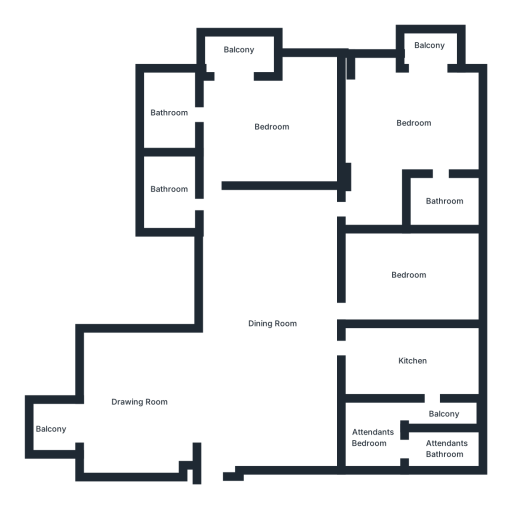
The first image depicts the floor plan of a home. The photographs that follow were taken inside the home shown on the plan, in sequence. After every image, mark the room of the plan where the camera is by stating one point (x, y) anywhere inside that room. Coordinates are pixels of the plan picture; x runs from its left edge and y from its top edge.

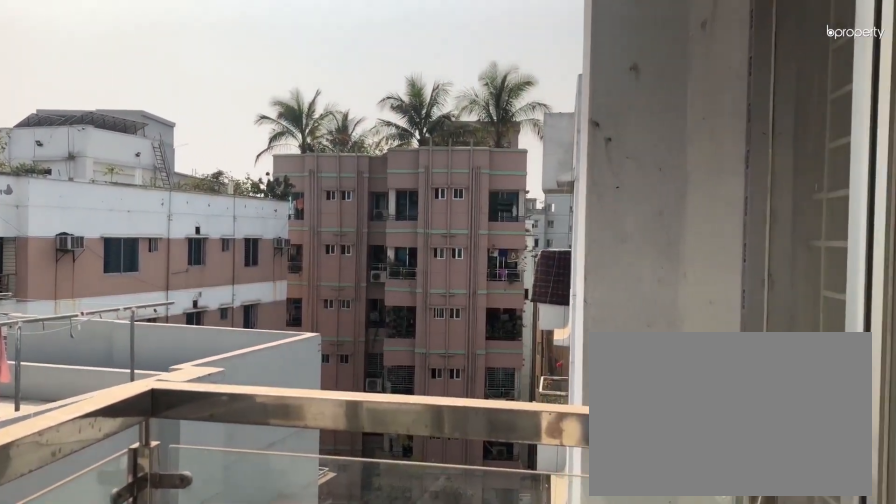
(429, 45)
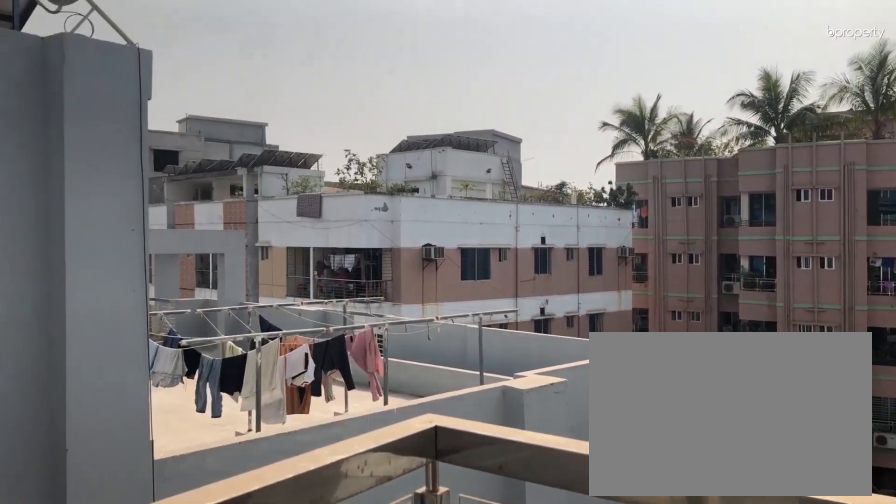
(429, 45)
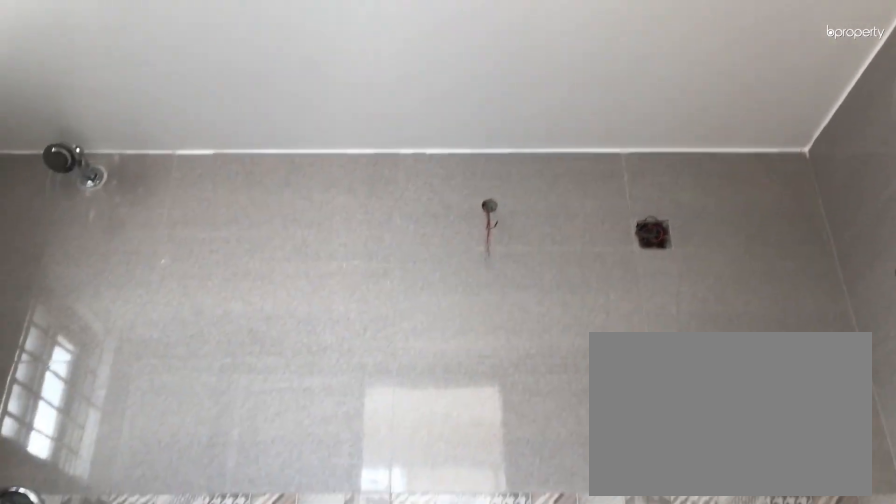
(444, 202)
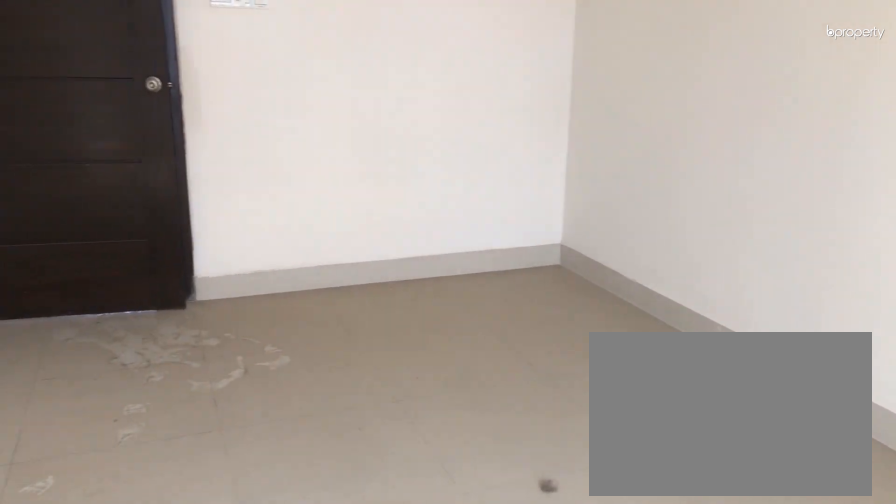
(410, 276)
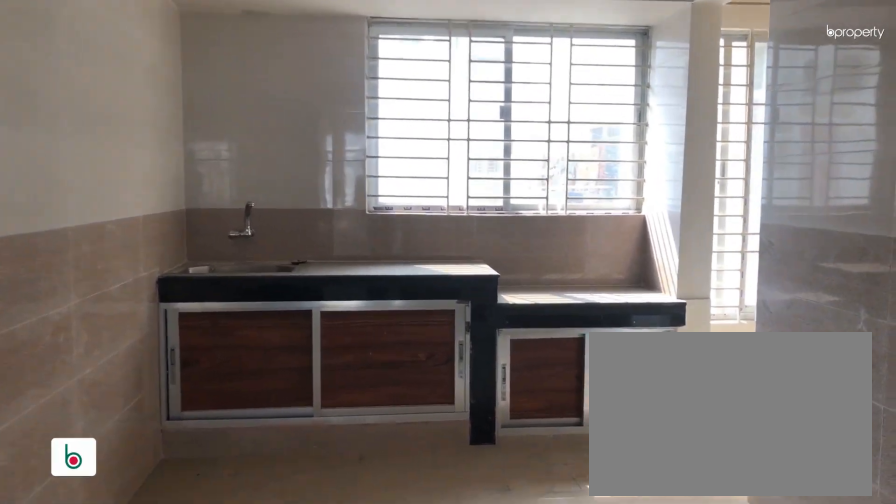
(411, 361)
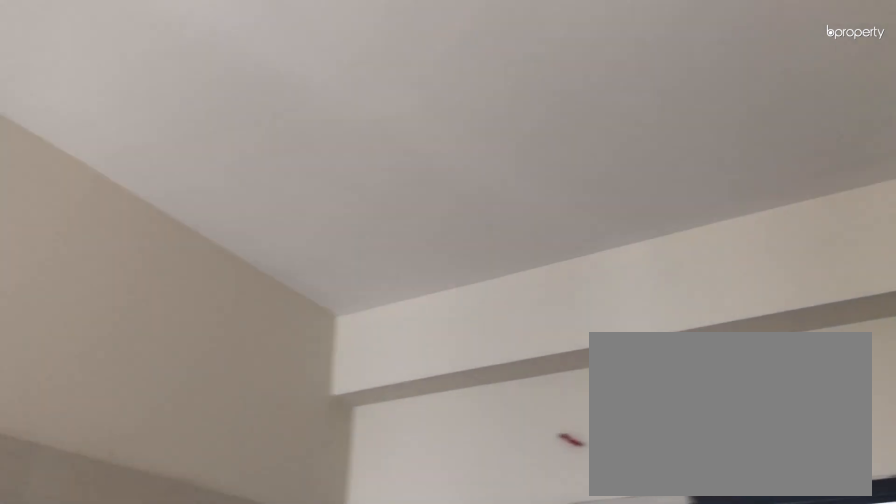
(411, 361)
